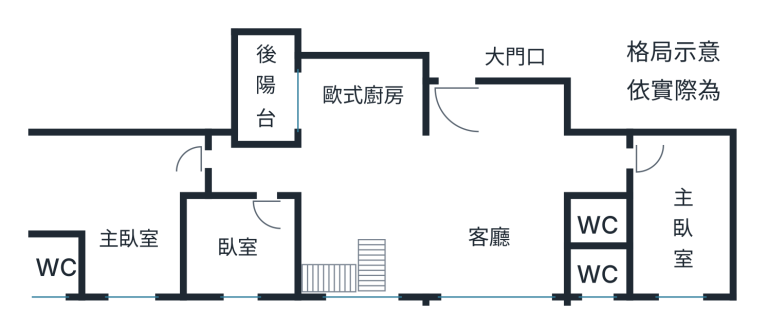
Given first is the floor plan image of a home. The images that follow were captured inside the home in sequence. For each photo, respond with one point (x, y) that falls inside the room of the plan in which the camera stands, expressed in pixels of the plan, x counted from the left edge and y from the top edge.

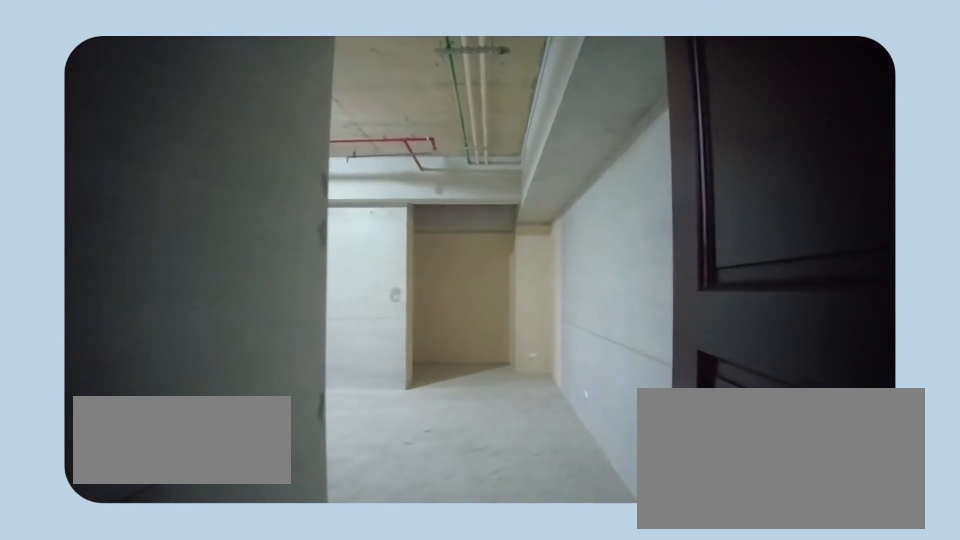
(121, 219)
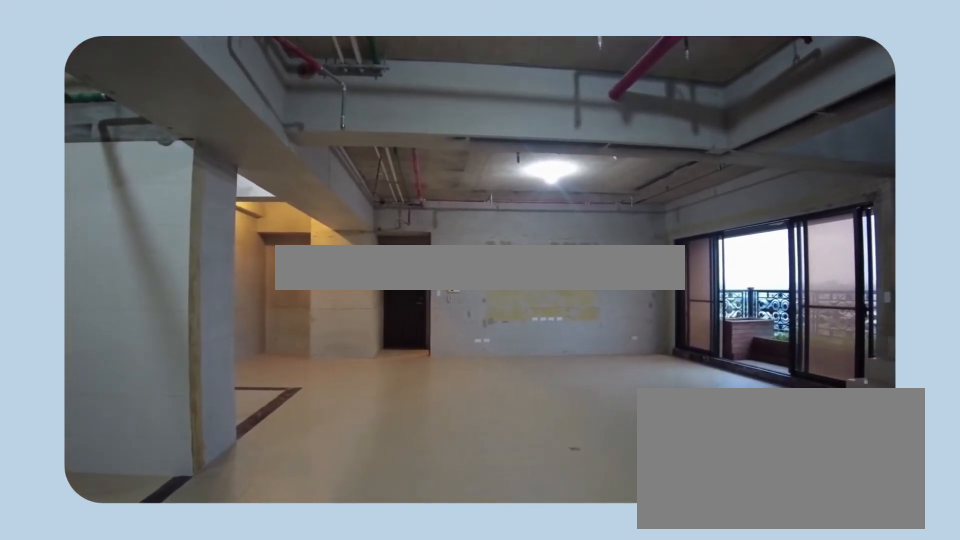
(427, 180)
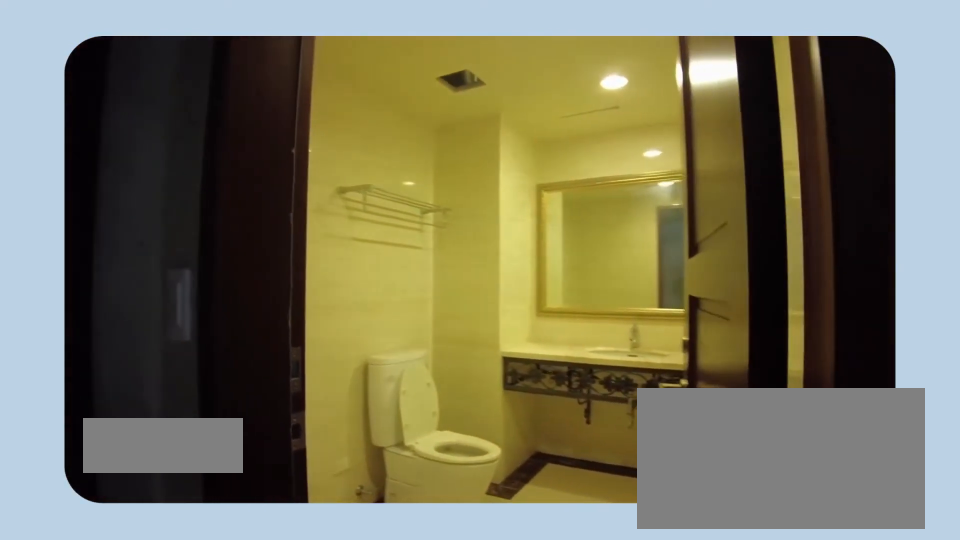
(593, 225)
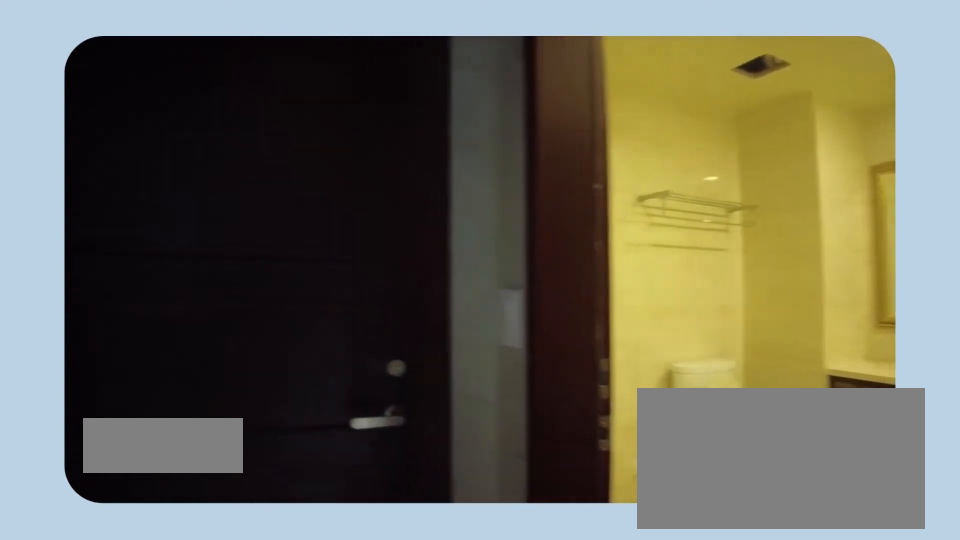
(593, 225)
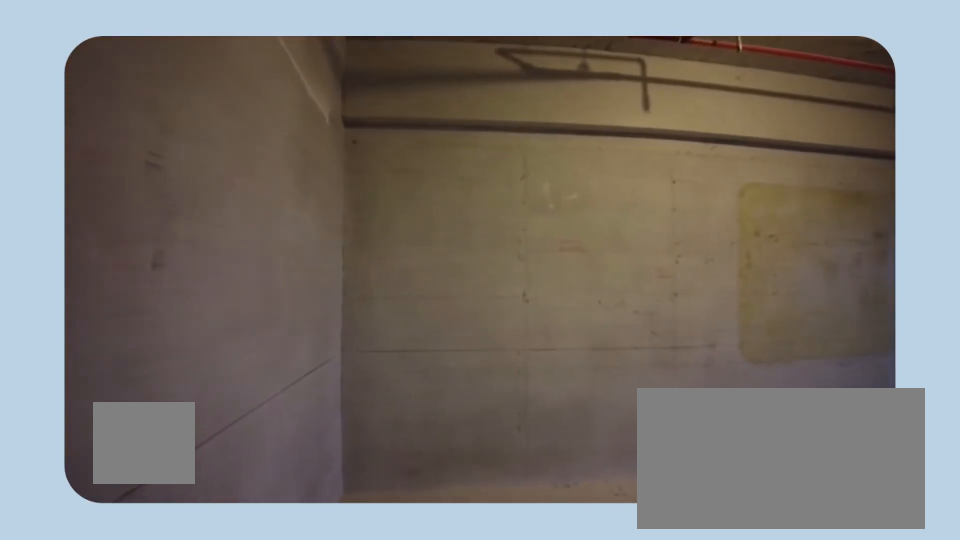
(665, 202)
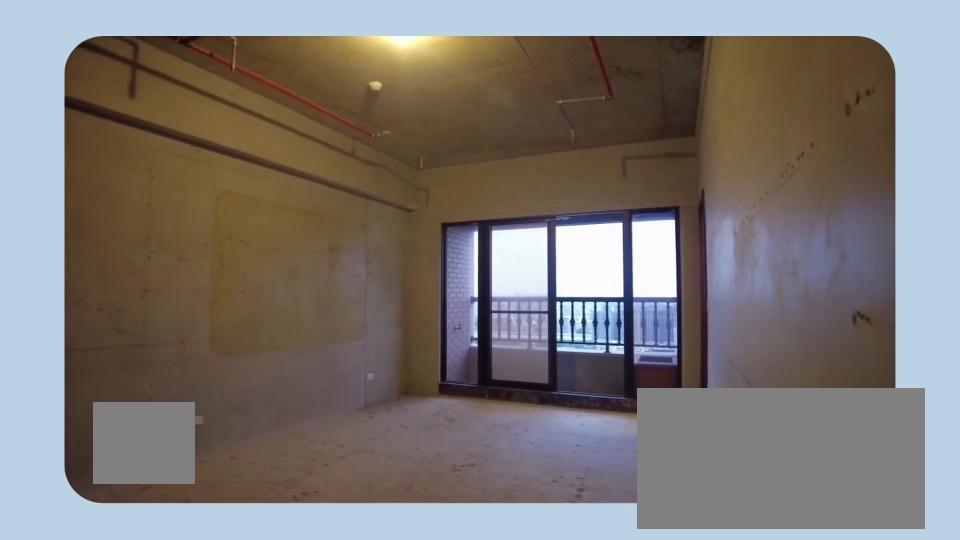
(665, 202)
